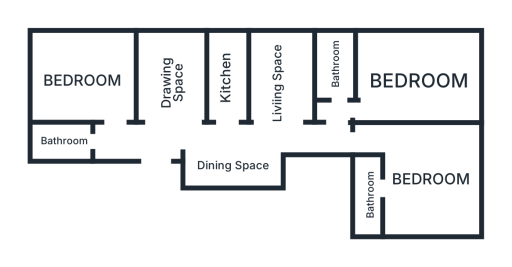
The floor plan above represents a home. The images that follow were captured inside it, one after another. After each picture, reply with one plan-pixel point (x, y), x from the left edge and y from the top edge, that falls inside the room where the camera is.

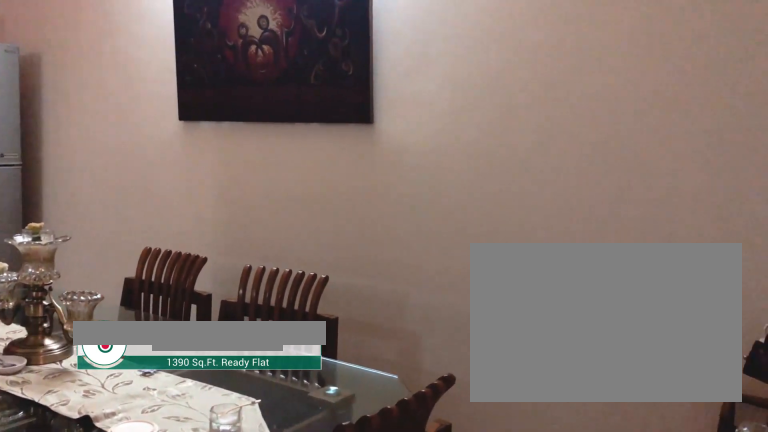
(225, 147)
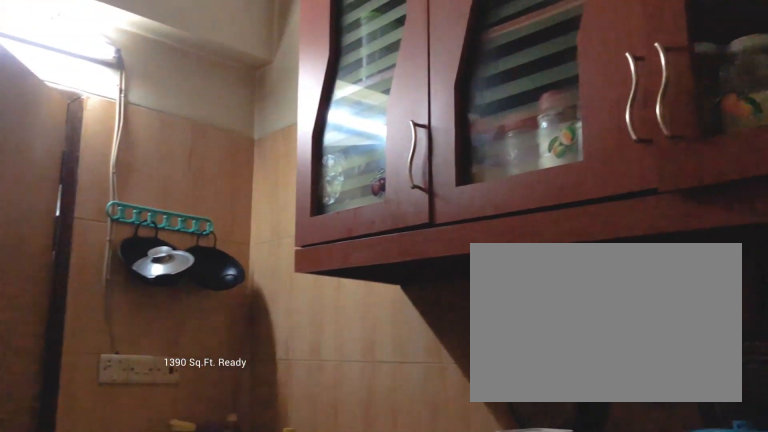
(225, 108)
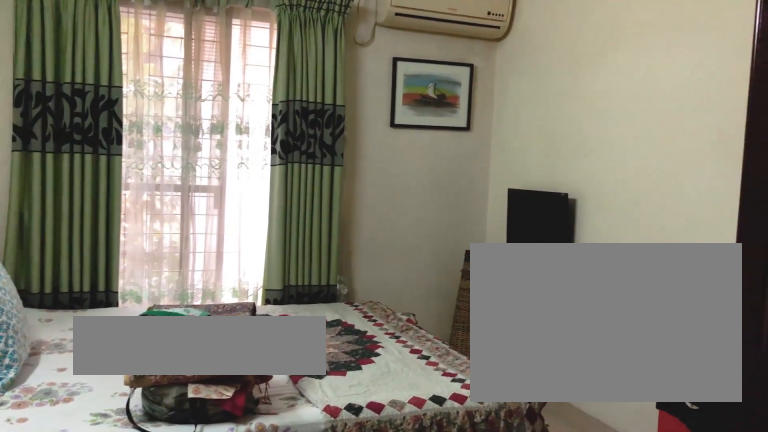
(429, 155)
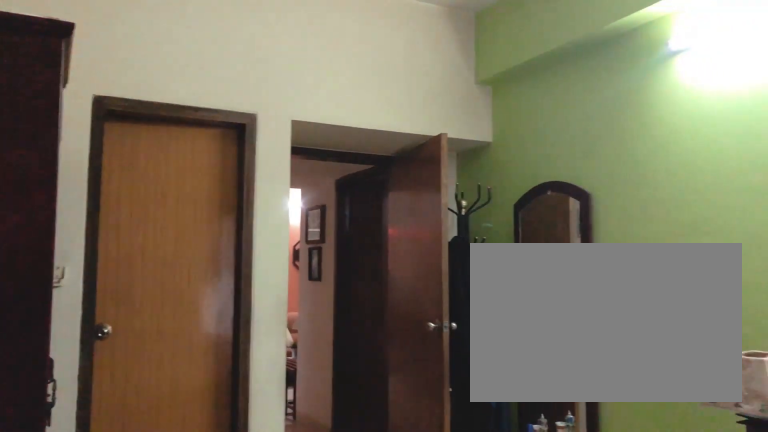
(429, 155)
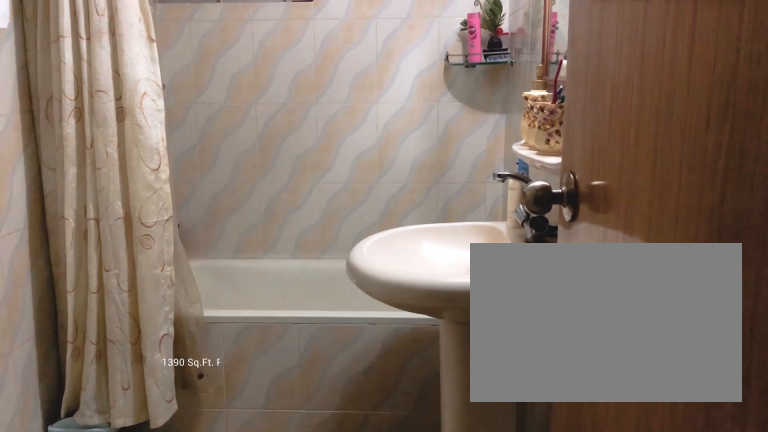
(377, 183)
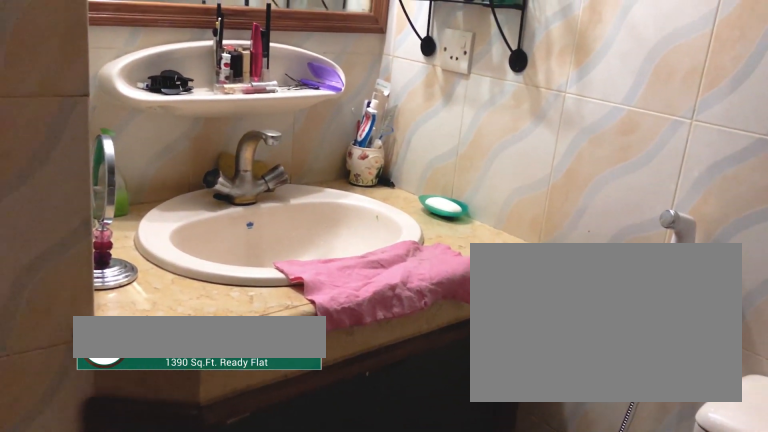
(345, 89)
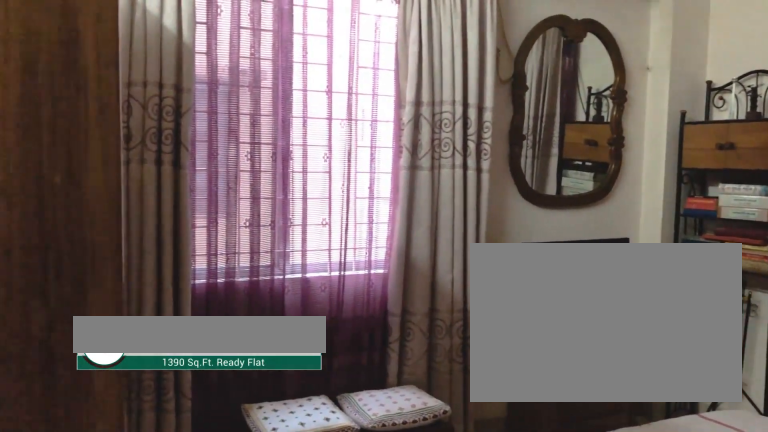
(79, 47)
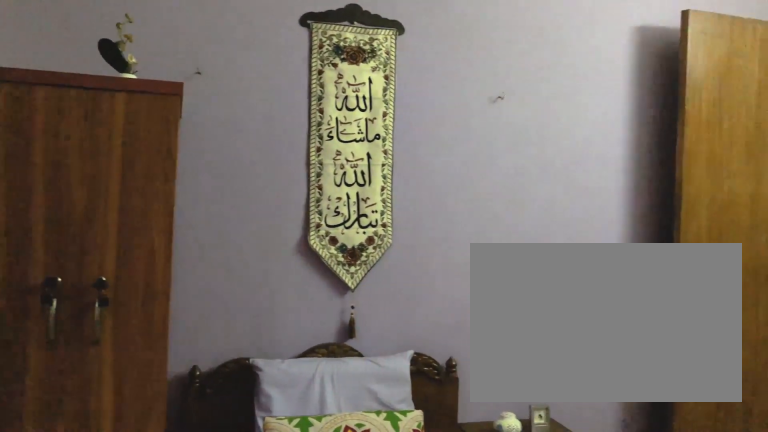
(79, 47)
